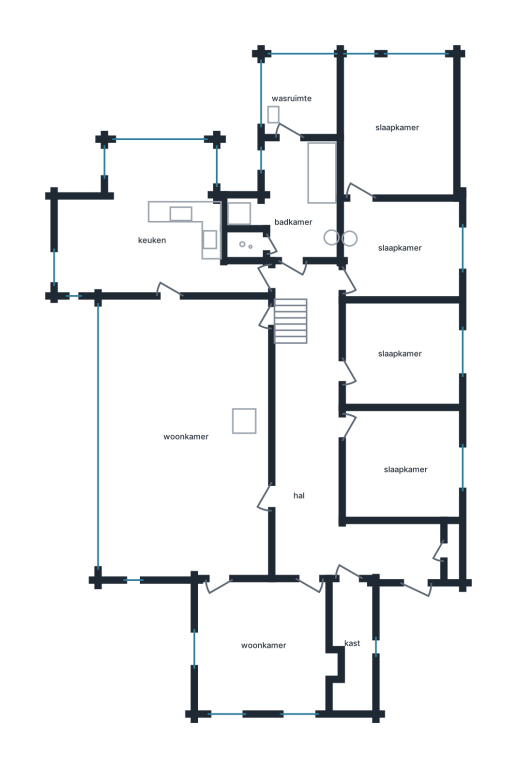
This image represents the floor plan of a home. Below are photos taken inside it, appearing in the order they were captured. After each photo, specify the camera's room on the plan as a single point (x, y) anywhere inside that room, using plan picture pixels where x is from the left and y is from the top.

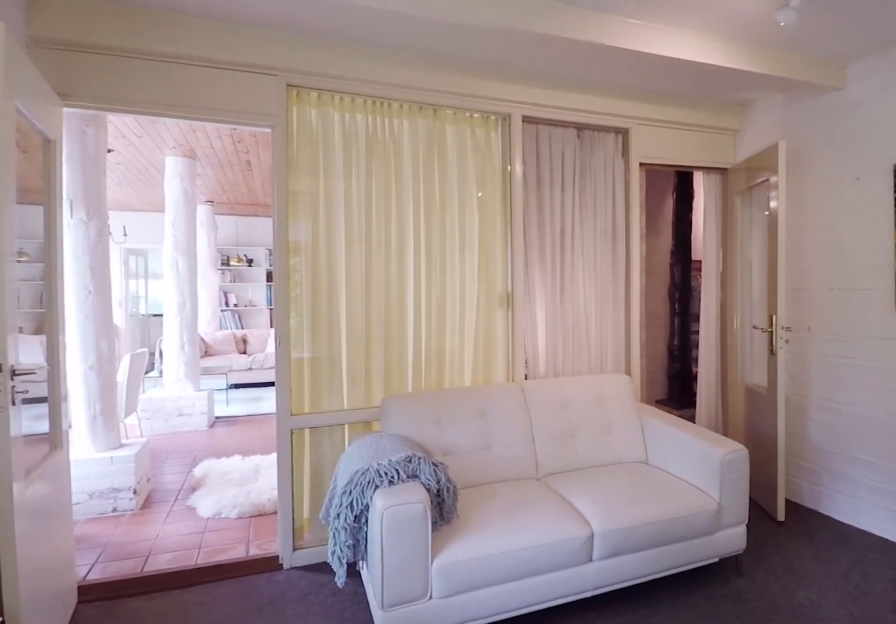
(263, 645)
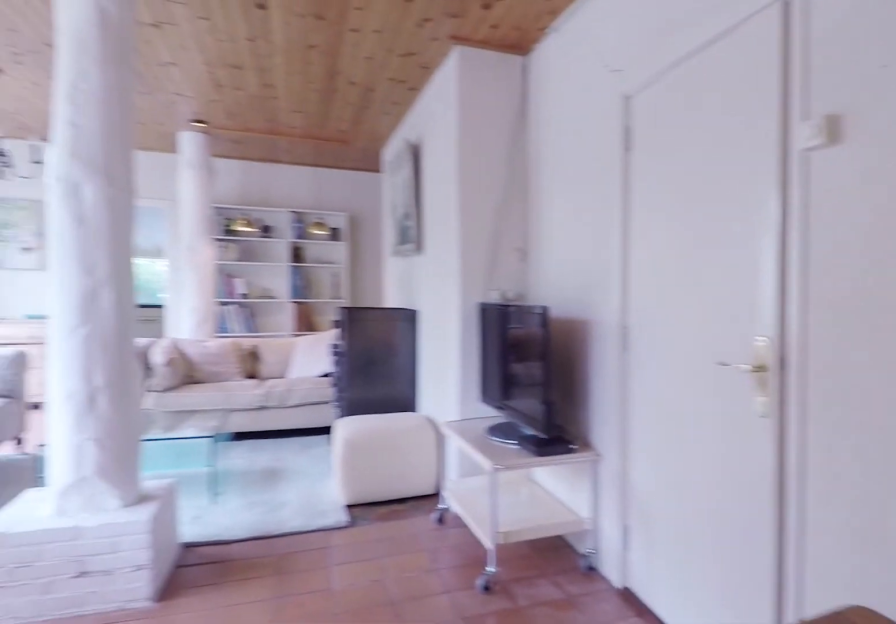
(186, 437)
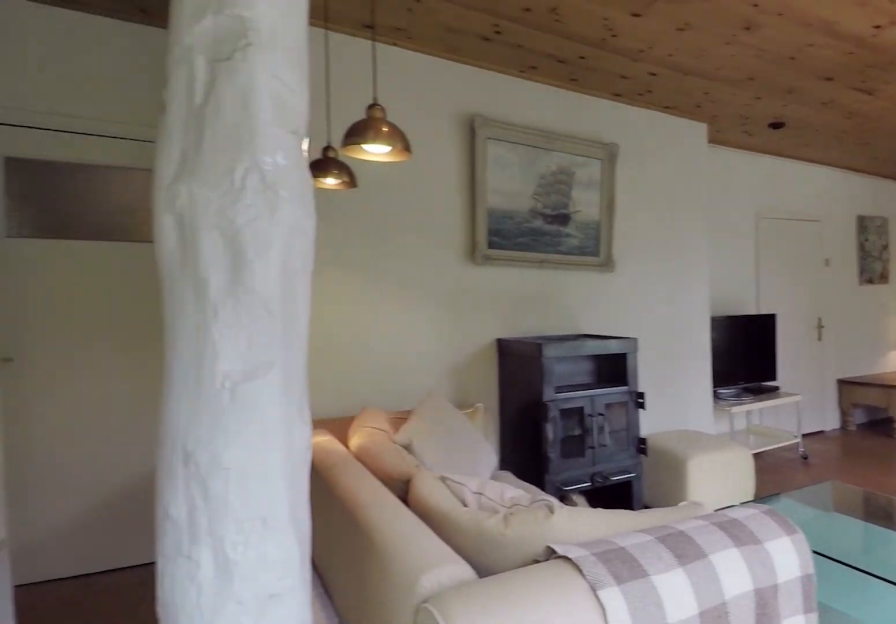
(186, 437)
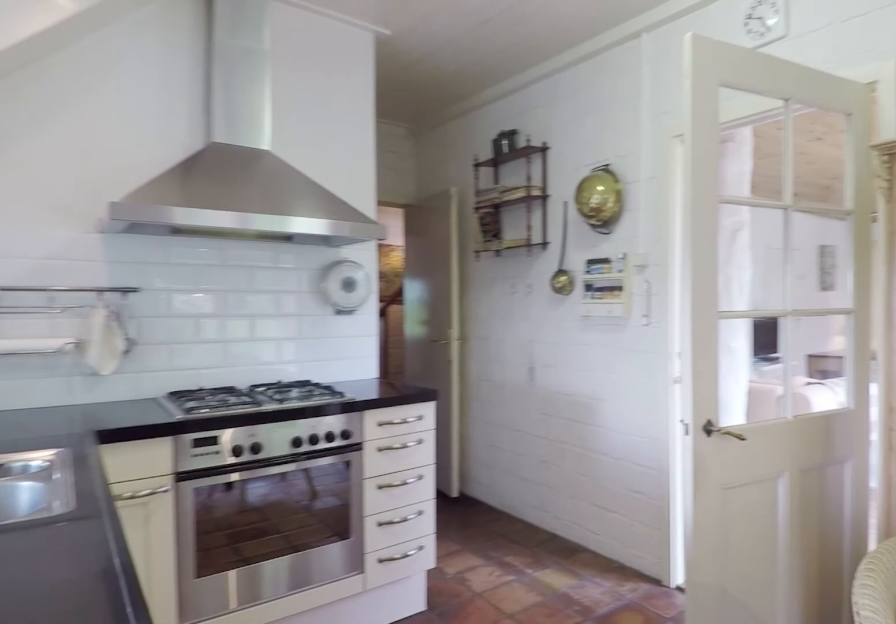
(153, 228)
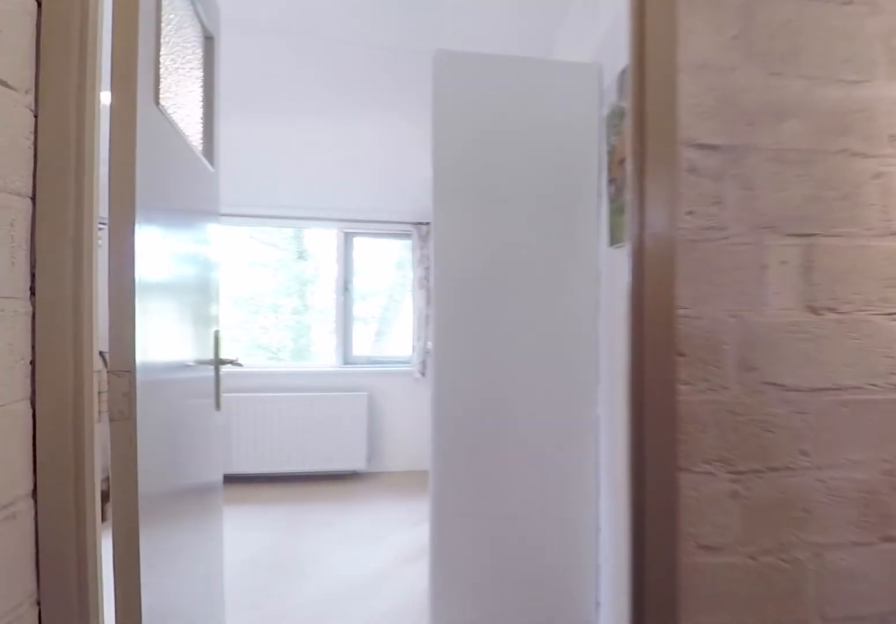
(327, 454)
